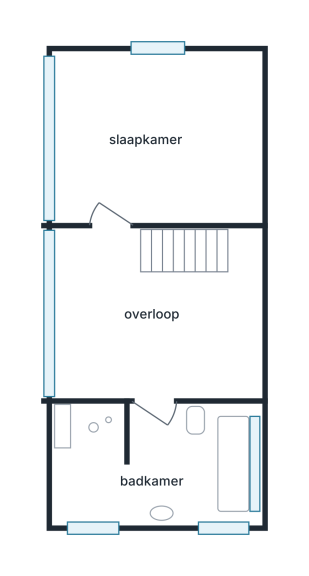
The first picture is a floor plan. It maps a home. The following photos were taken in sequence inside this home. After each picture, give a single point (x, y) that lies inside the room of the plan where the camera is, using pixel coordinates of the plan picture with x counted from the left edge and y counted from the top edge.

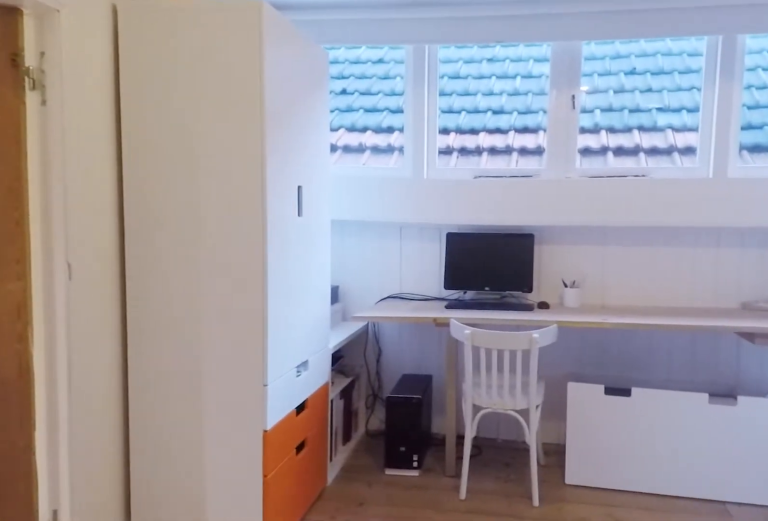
(149, 321)
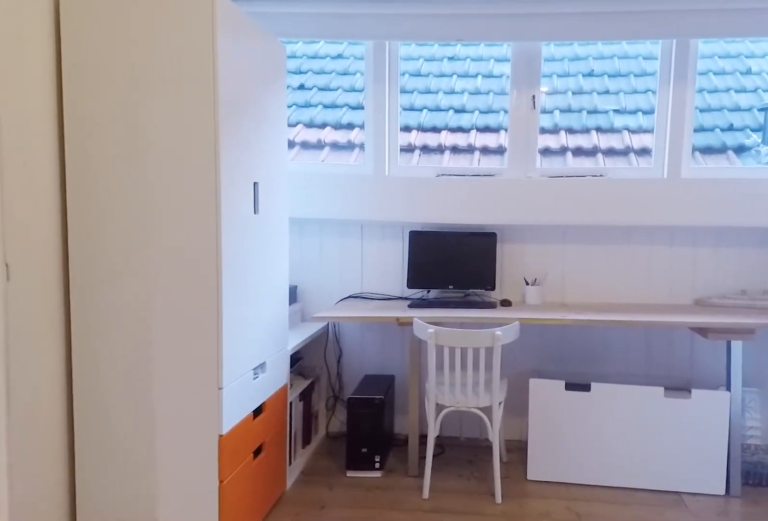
(149, 321)
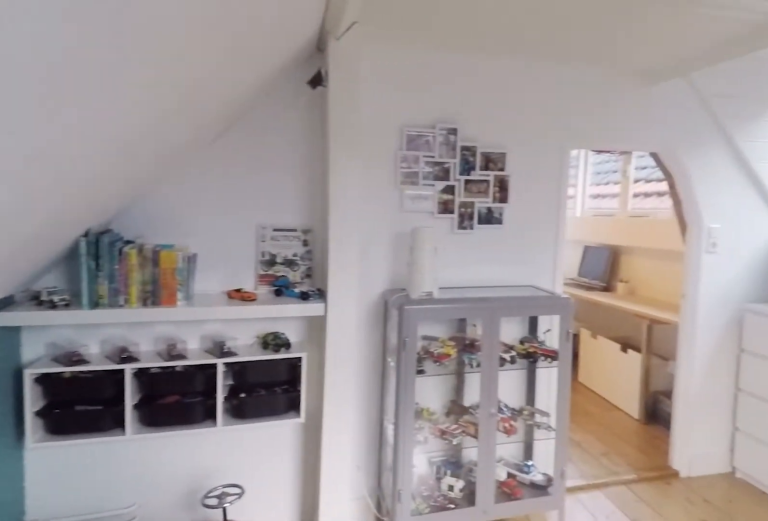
(59, 138)
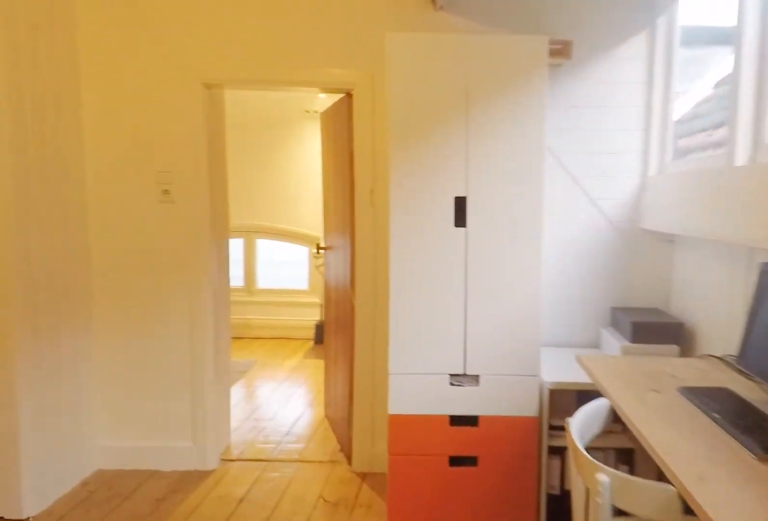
(149, 321)
